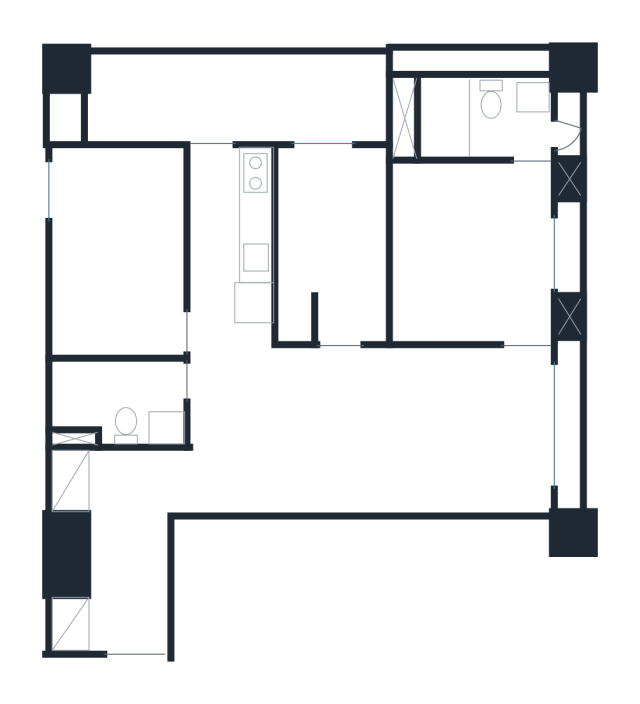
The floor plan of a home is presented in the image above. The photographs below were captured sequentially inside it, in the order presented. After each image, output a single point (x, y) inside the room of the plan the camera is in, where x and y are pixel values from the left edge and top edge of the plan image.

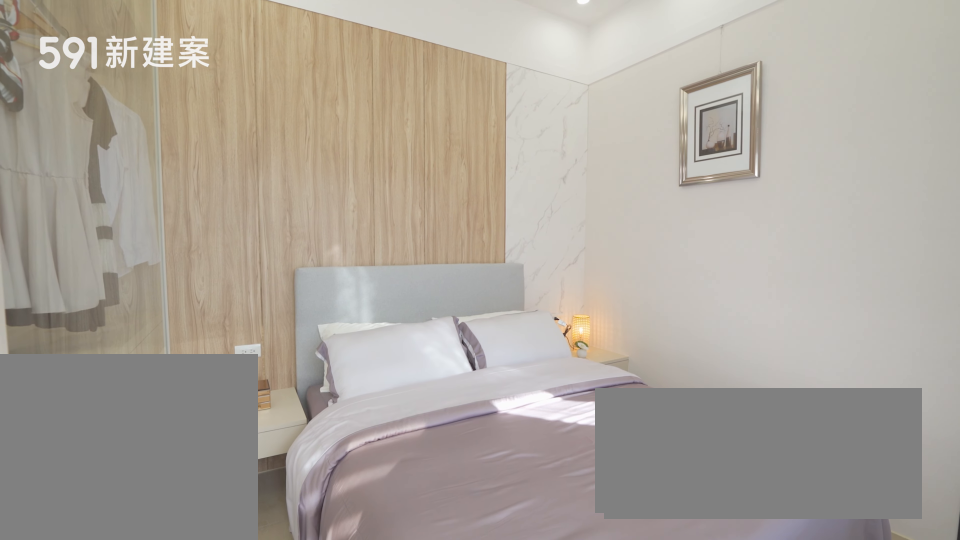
(467, 252)
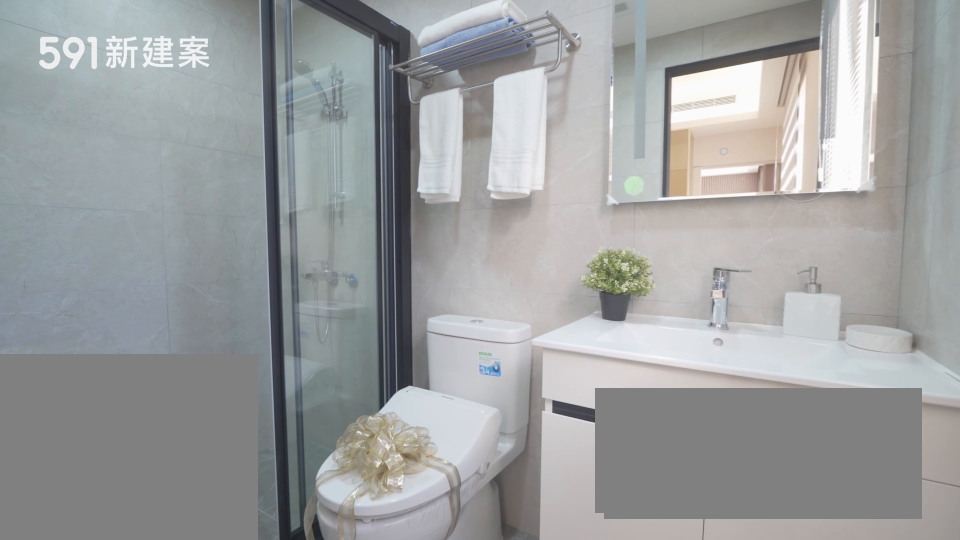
(478, 117)
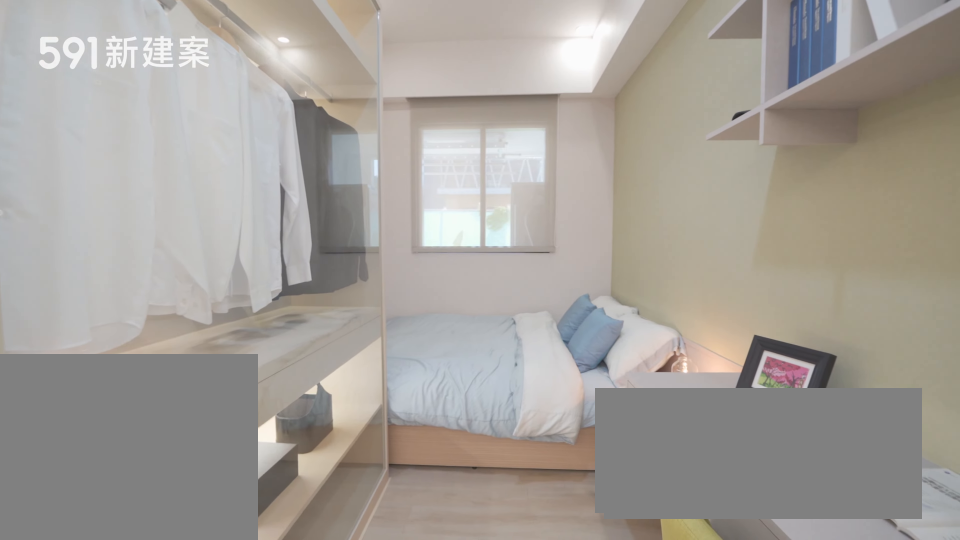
(332, 241)
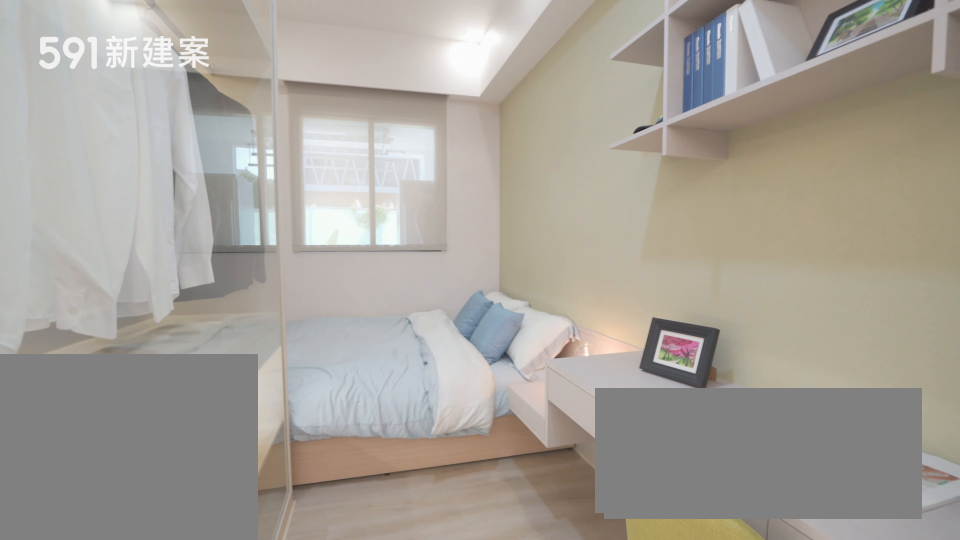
(332, 241)
